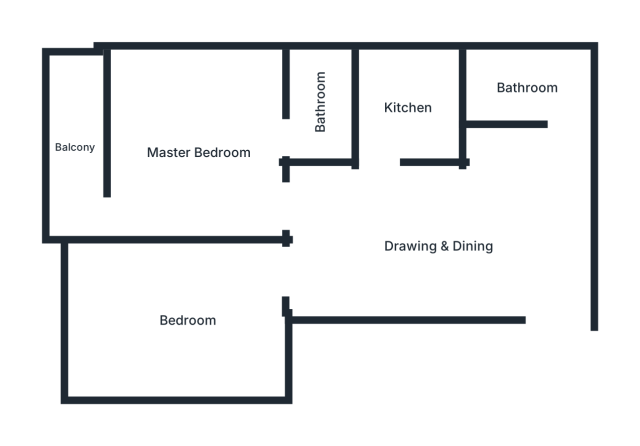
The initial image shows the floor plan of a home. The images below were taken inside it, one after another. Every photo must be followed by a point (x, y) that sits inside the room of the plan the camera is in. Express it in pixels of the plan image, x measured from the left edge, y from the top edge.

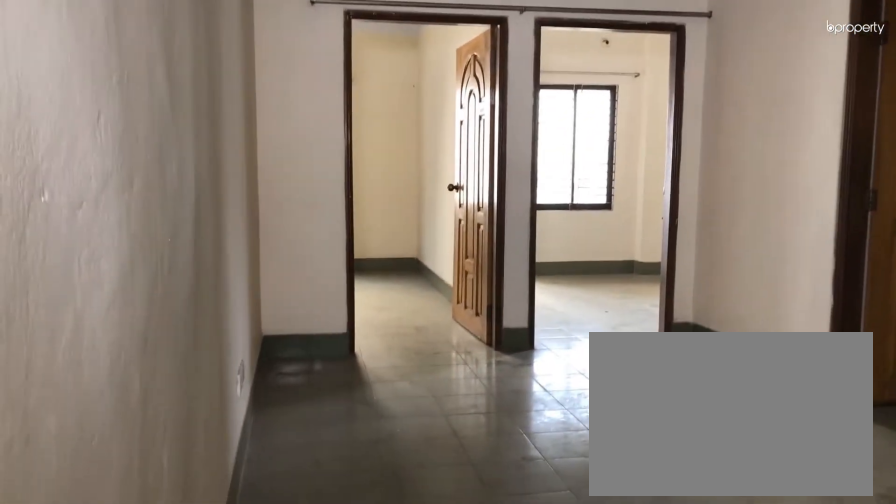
(439, 251)
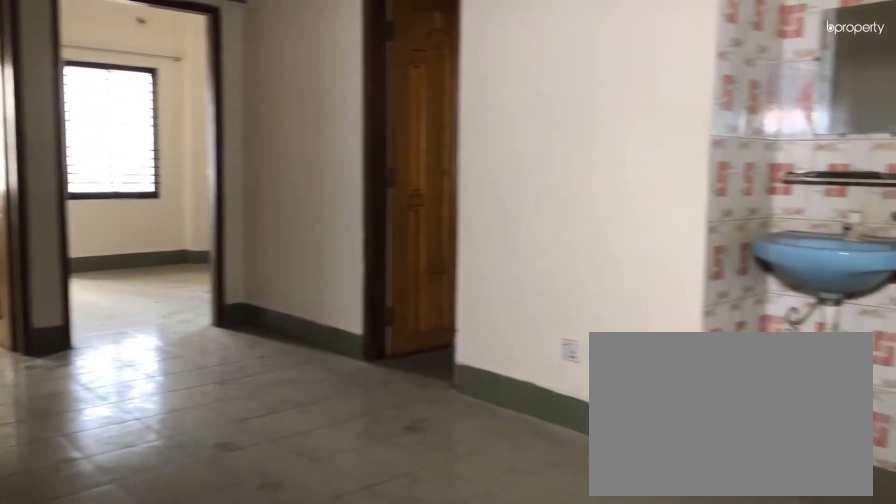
(439, 251)
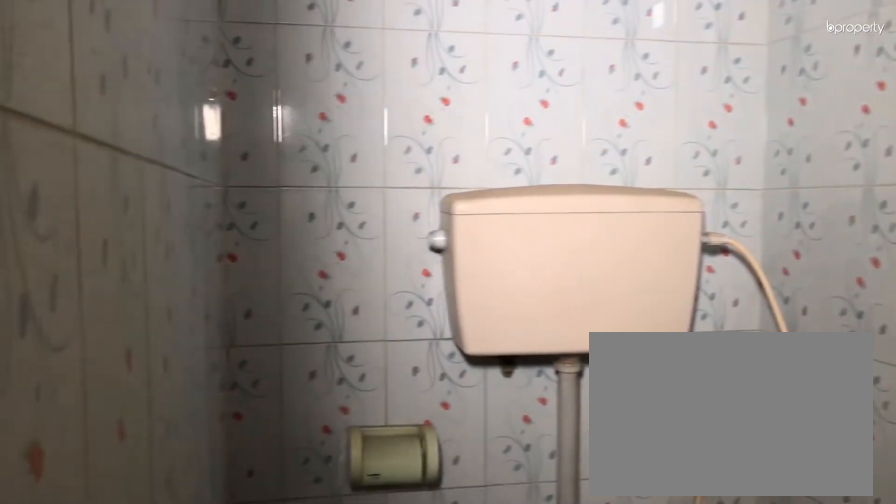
(526, 88)
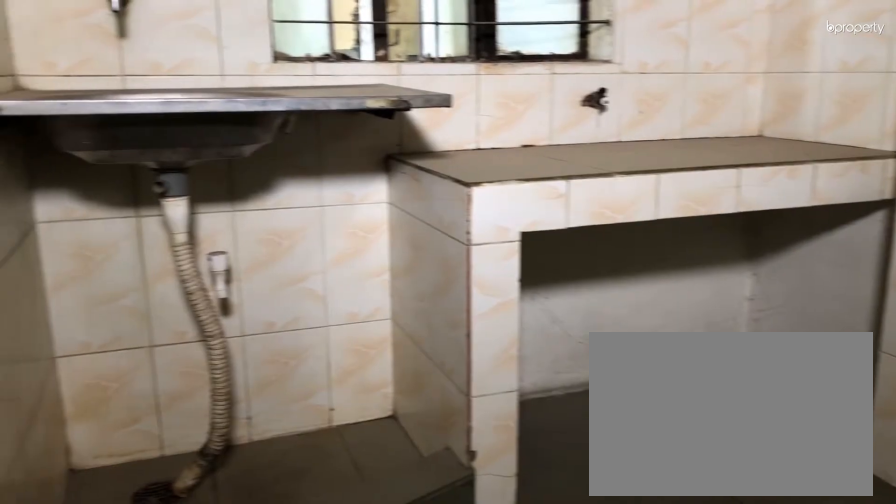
(408, 103)
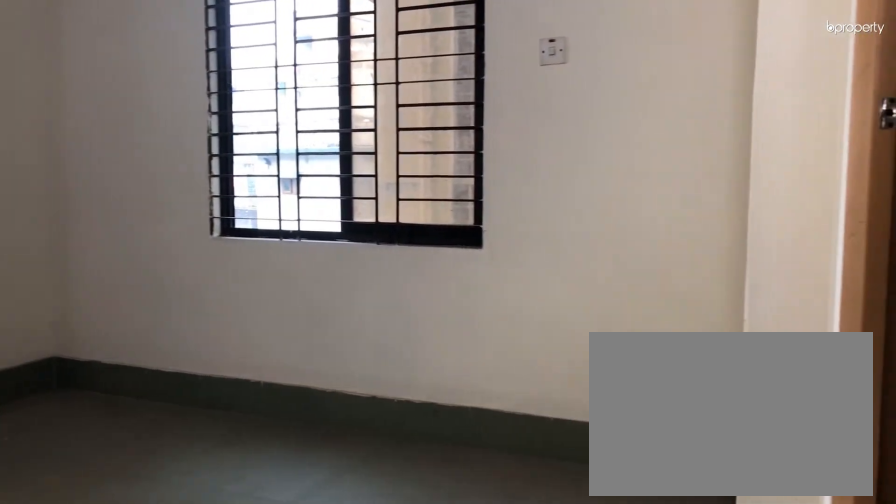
(195, 157)
